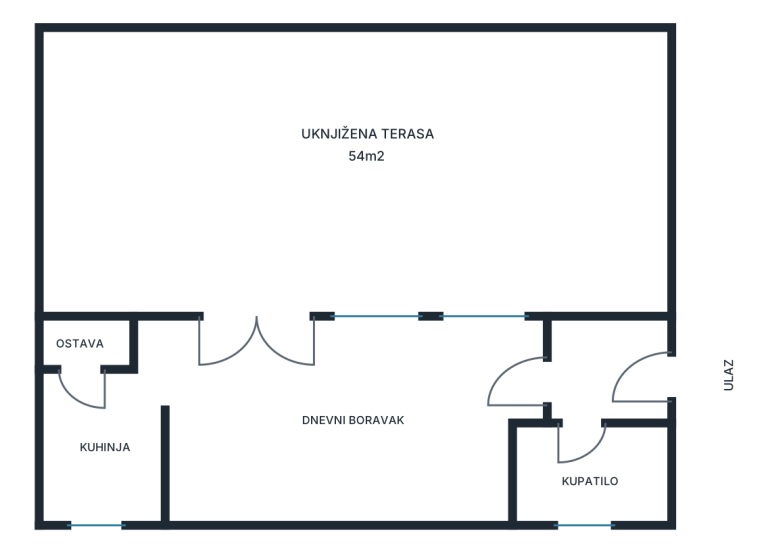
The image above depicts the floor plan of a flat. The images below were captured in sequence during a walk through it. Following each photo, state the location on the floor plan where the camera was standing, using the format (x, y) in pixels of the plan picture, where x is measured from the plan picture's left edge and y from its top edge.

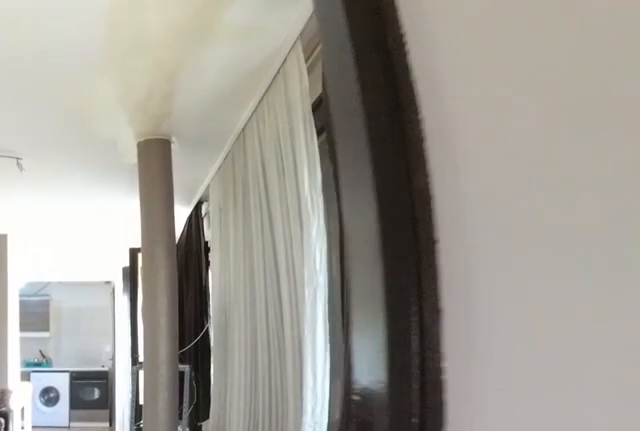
(677, 378)
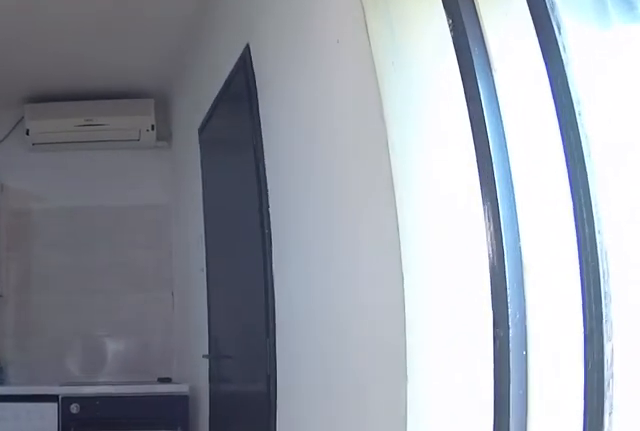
(271, 378)
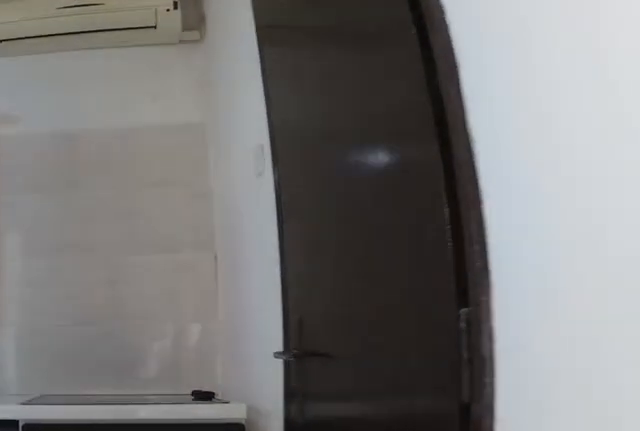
(186, 379)
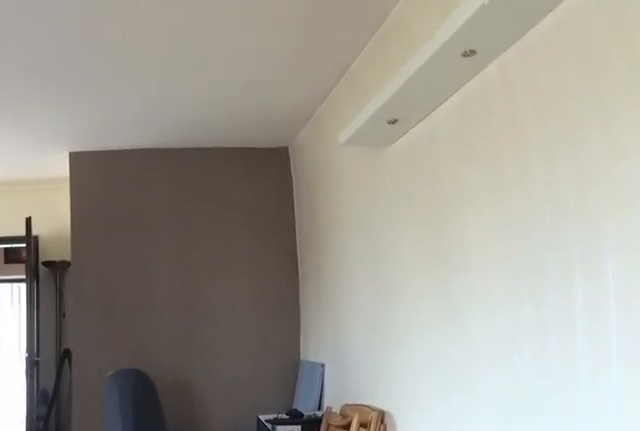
(233, 403)
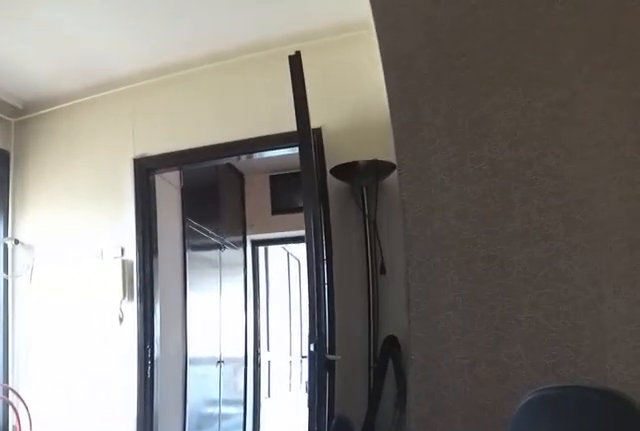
(354, 412)
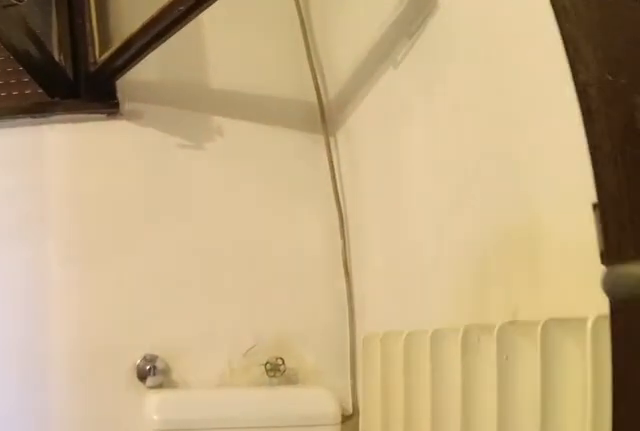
(546, 417)
